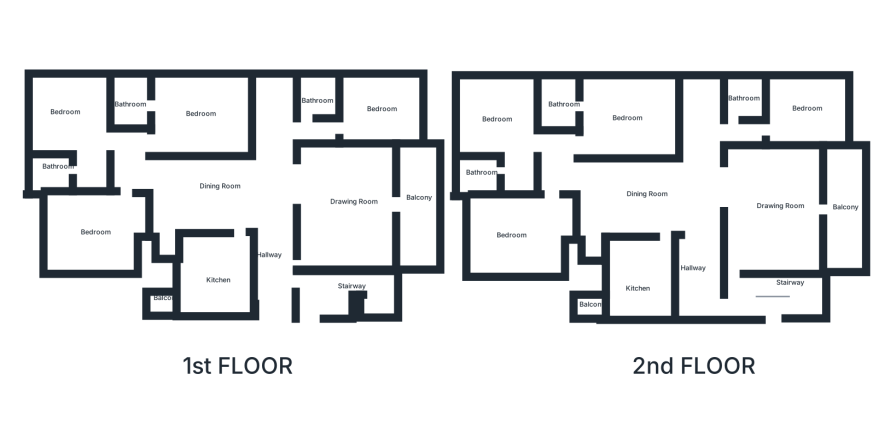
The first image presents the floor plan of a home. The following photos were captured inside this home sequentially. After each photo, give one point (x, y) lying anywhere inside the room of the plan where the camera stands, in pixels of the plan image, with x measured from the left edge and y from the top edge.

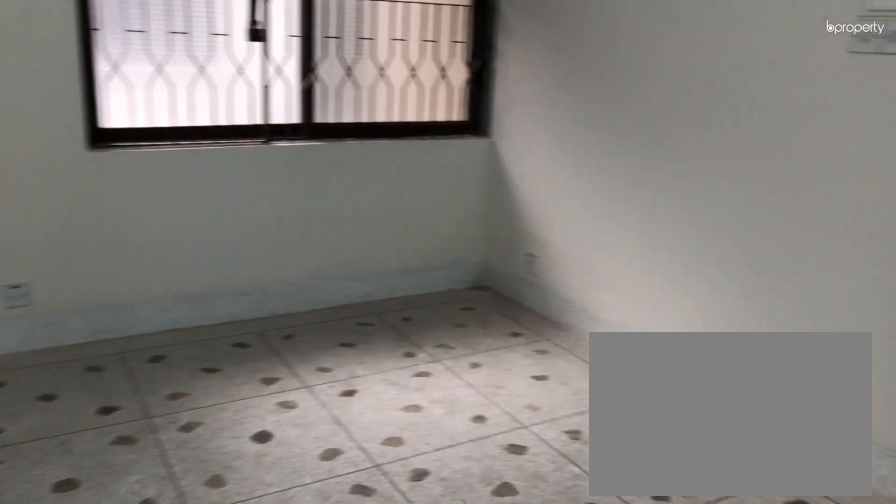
(530, 226)
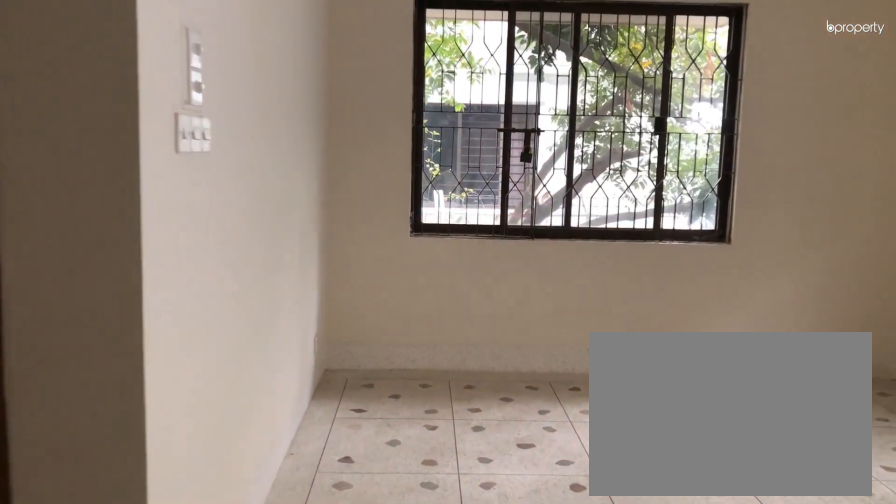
(501, 120)
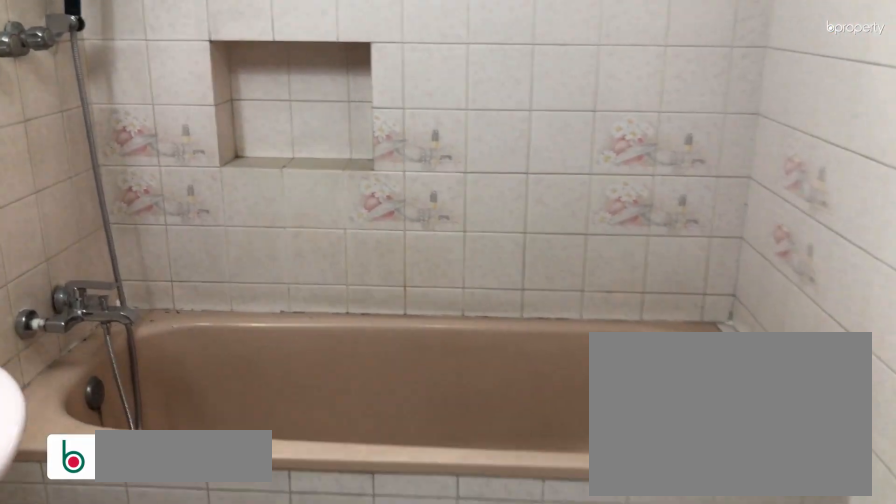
(482, 171)
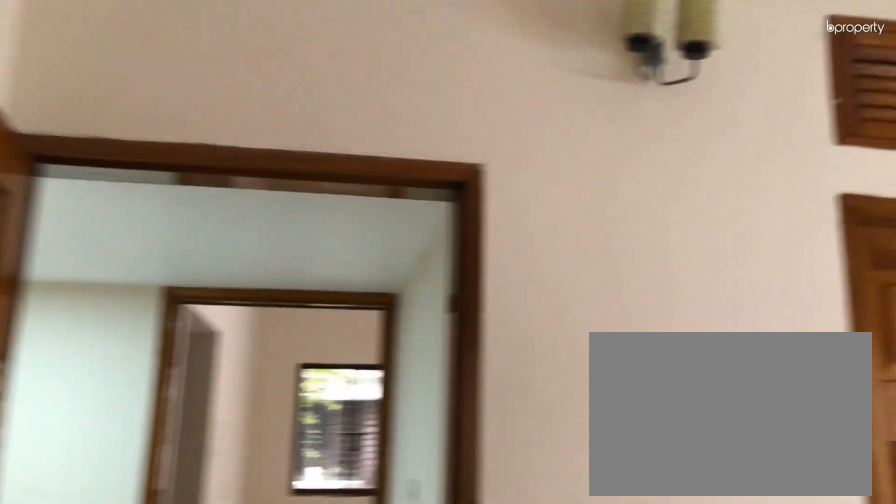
(615, 115)
